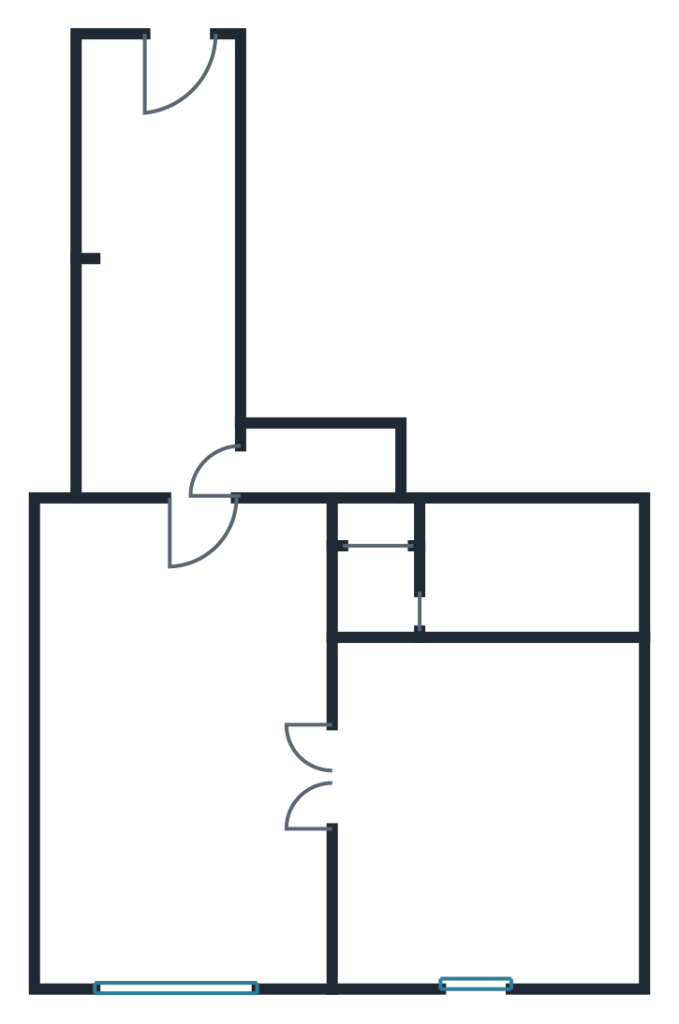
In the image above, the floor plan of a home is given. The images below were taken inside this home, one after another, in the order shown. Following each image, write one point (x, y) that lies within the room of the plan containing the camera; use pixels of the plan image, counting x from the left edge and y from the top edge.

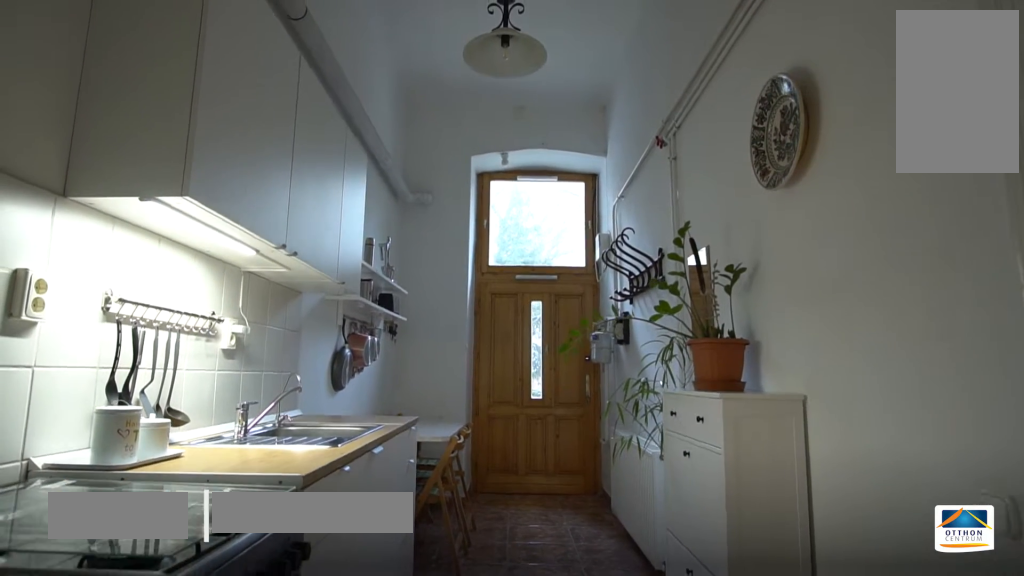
(168, 285)
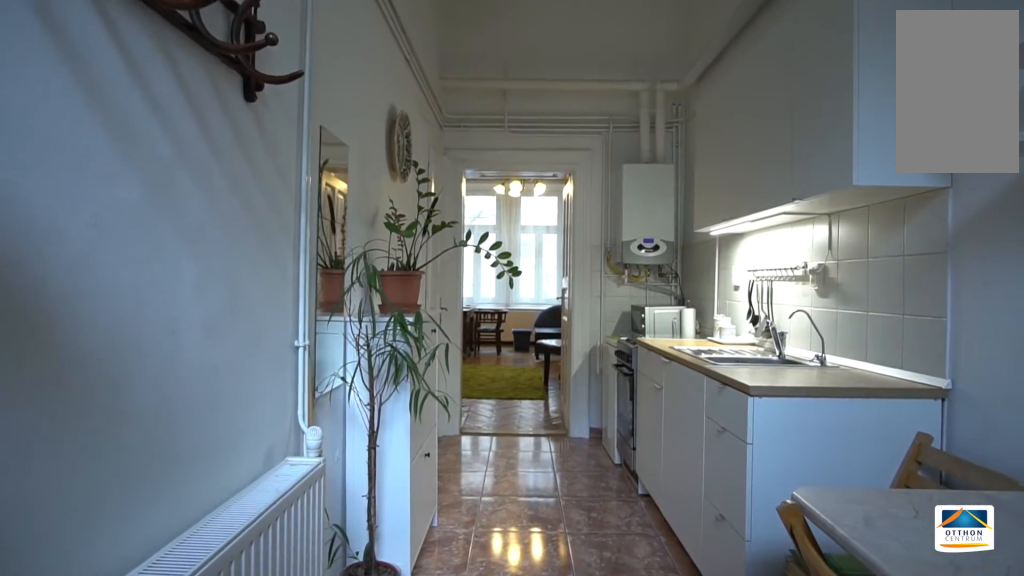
(167, 285)
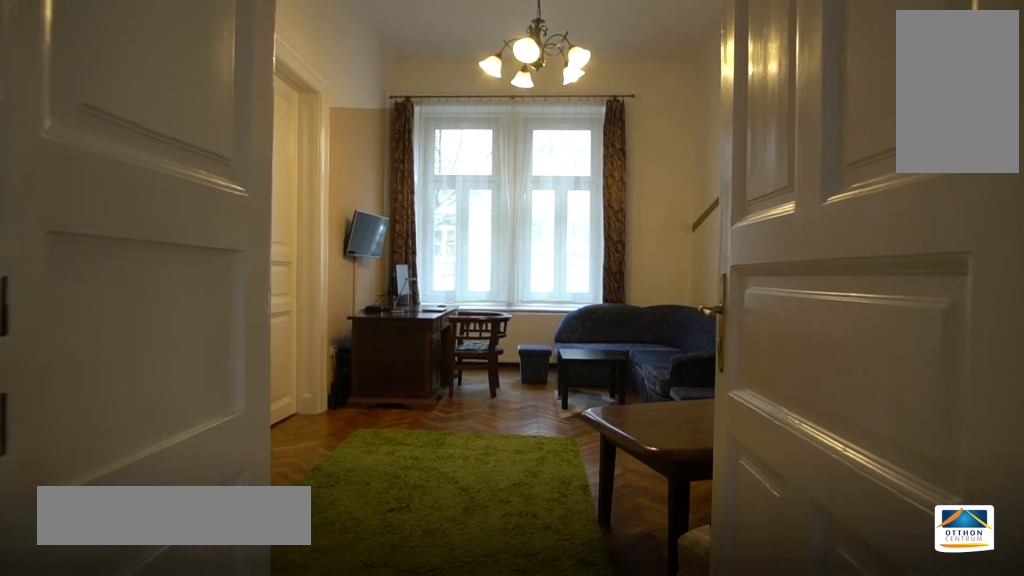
(193, 748)
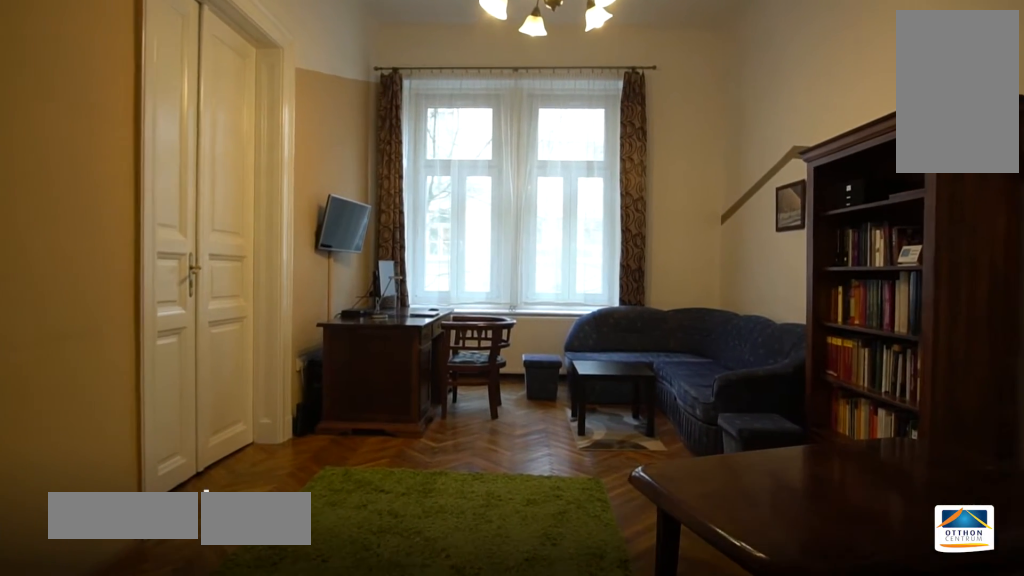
(192, 748)
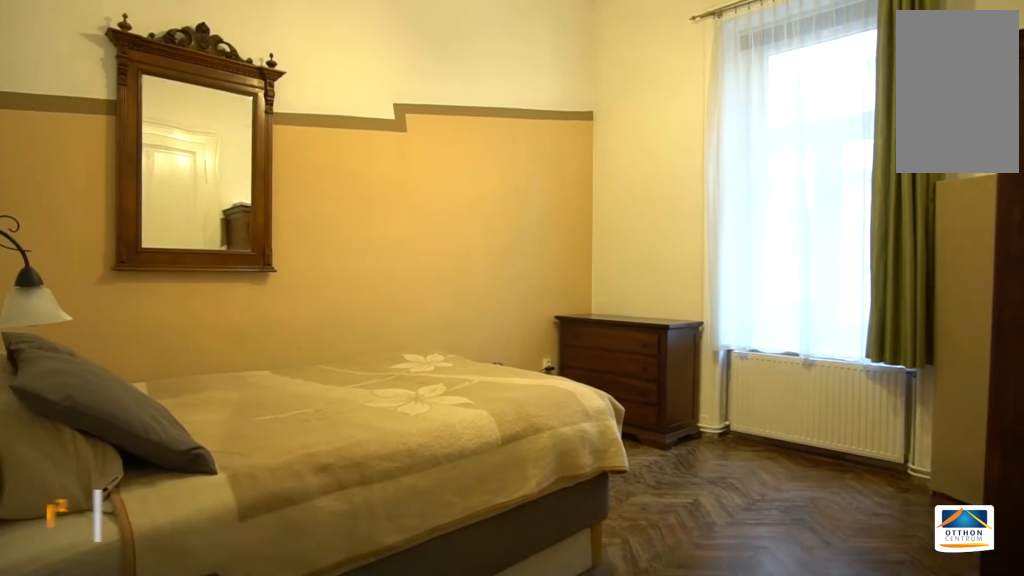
(504, 799)
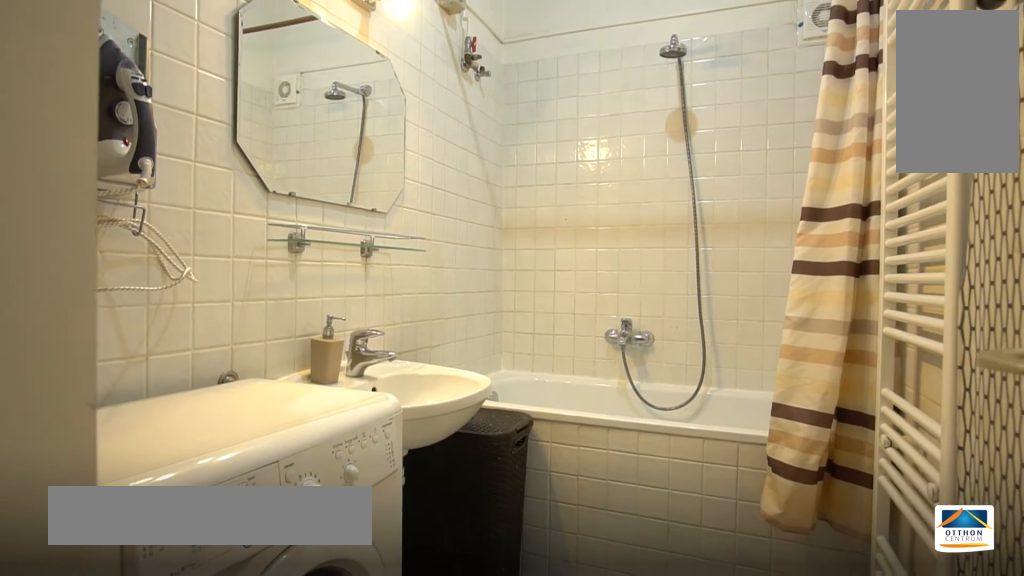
(549, 567)
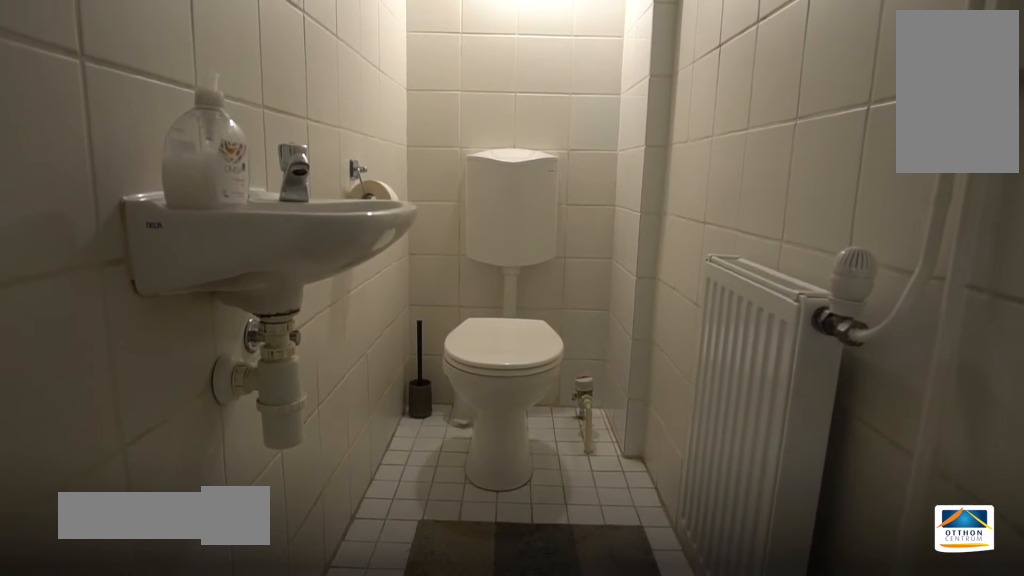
(334, 466)
